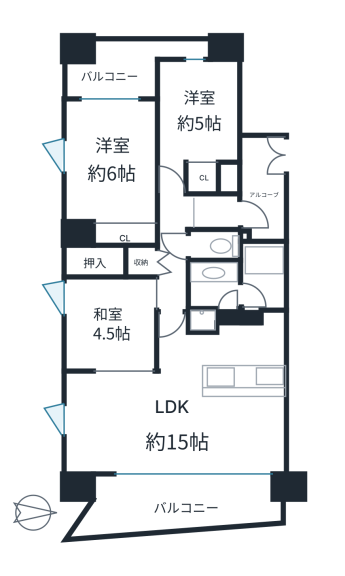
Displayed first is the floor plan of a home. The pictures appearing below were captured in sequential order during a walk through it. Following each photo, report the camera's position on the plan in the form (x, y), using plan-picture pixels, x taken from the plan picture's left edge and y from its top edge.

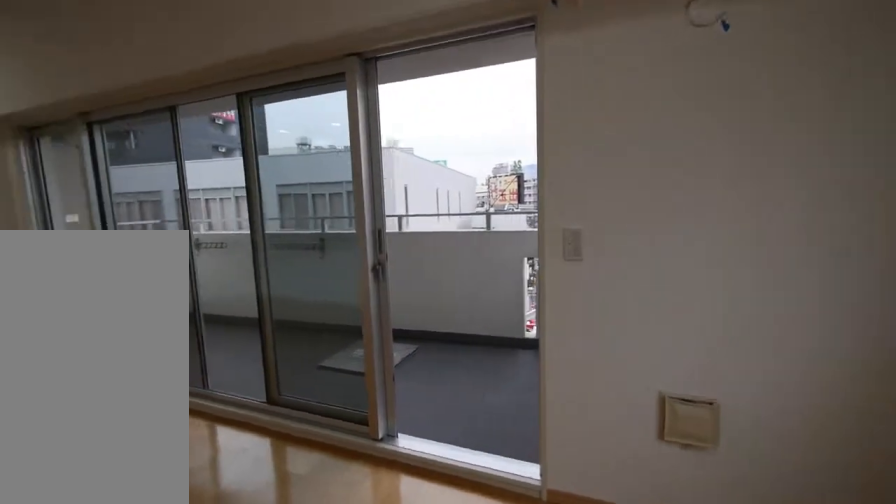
(111, 410)
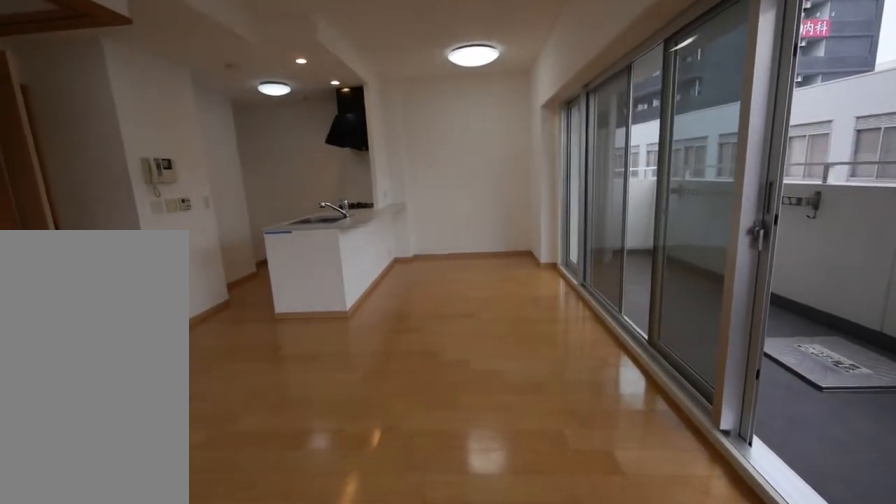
(111, 410)
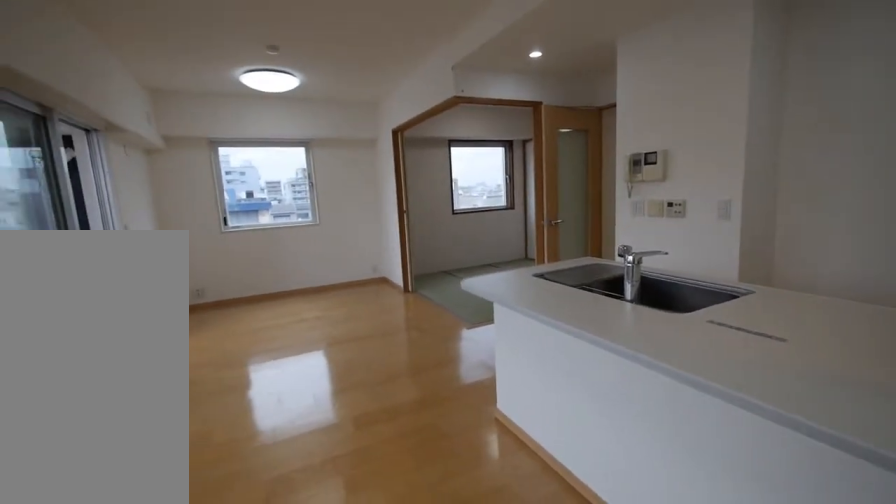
(225, 430)
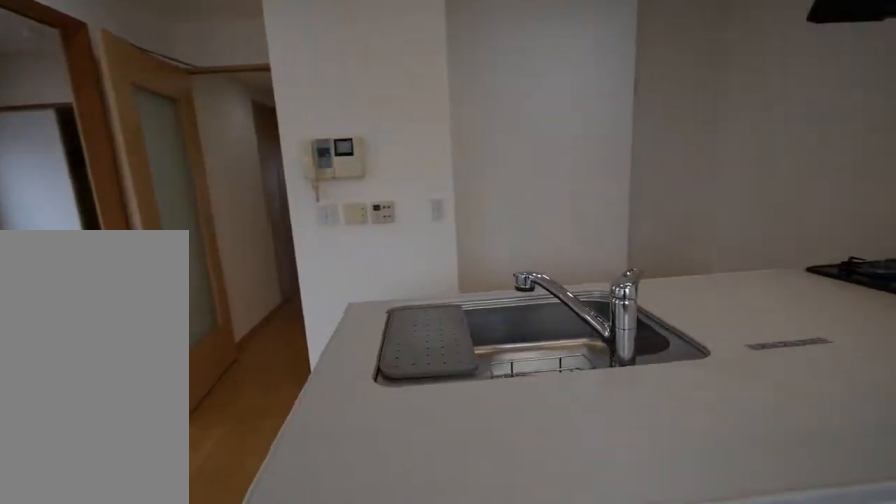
(225, 430)
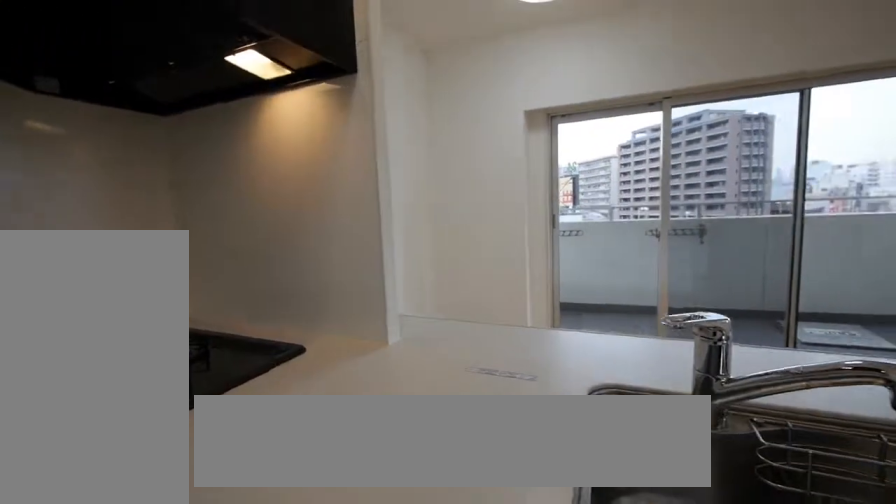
(225, 347)
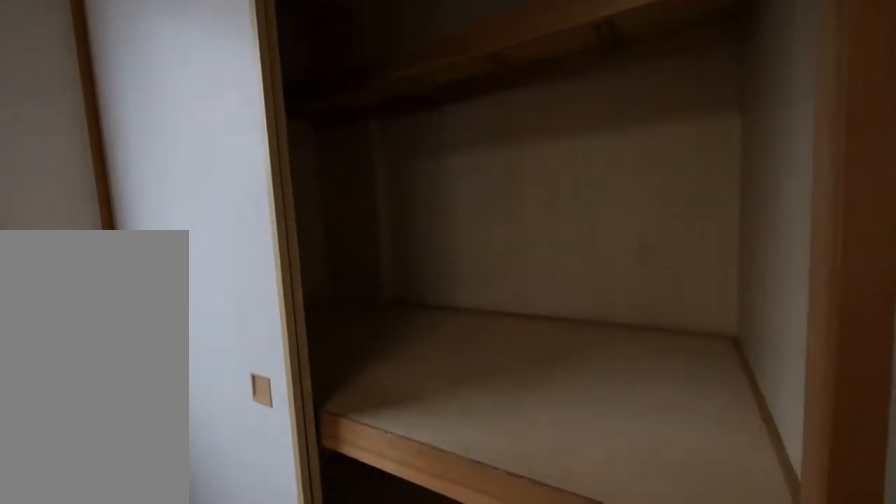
(100, 336)
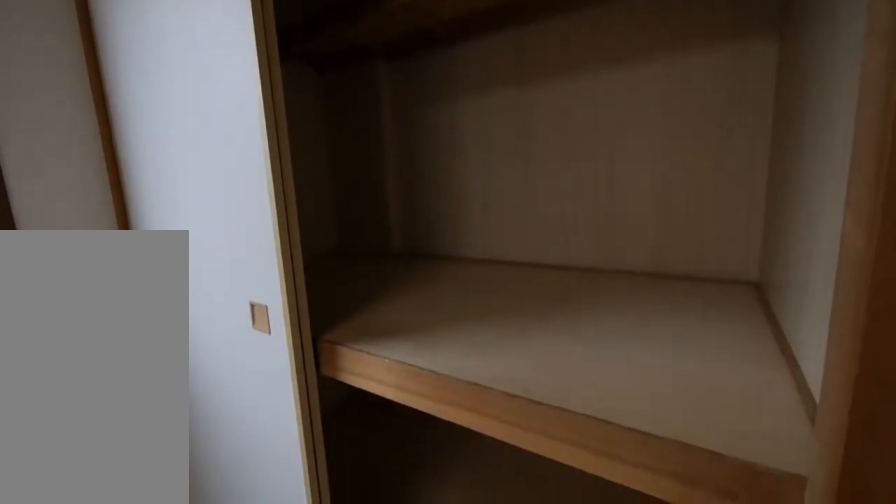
(99, 336)
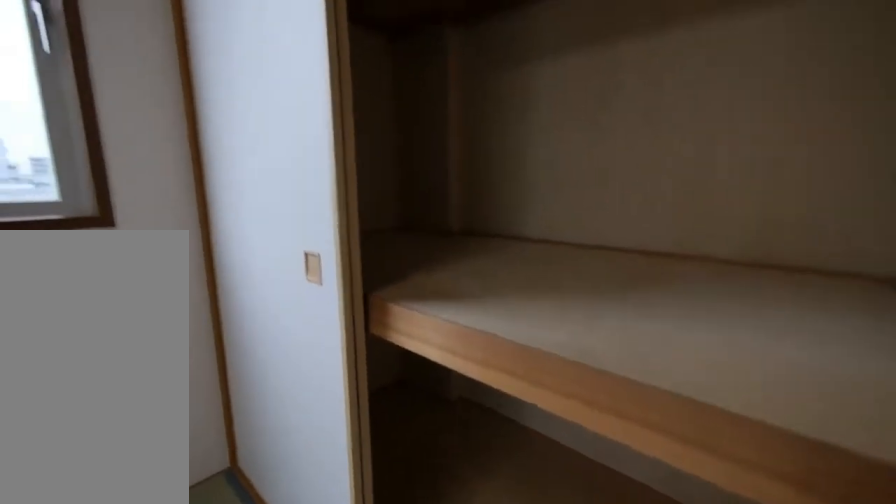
(100, 336)
